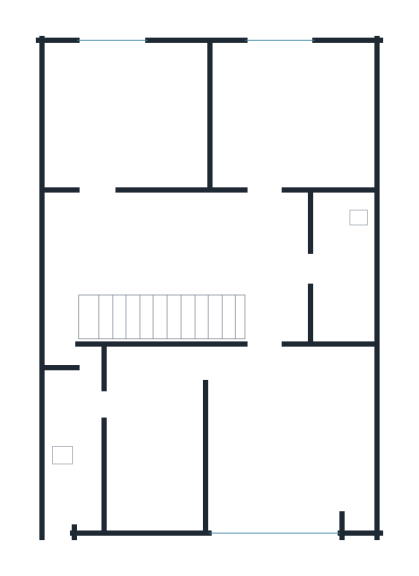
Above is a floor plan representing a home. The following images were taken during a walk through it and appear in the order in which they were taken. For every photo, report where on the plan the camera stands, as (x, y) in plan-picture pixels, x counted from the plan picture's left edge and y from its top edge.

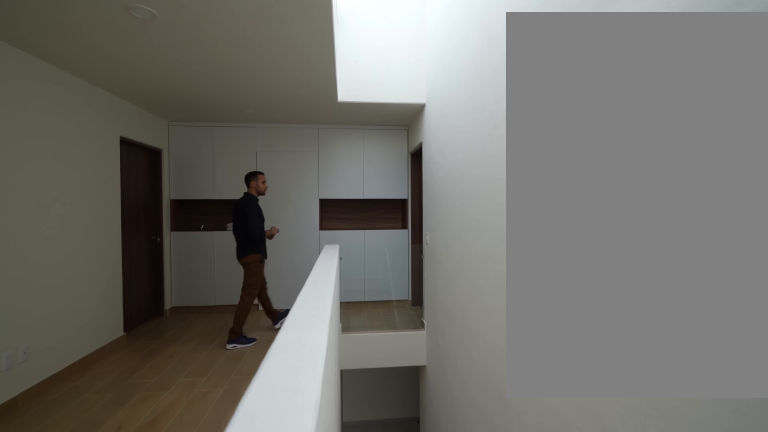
(59, 288)
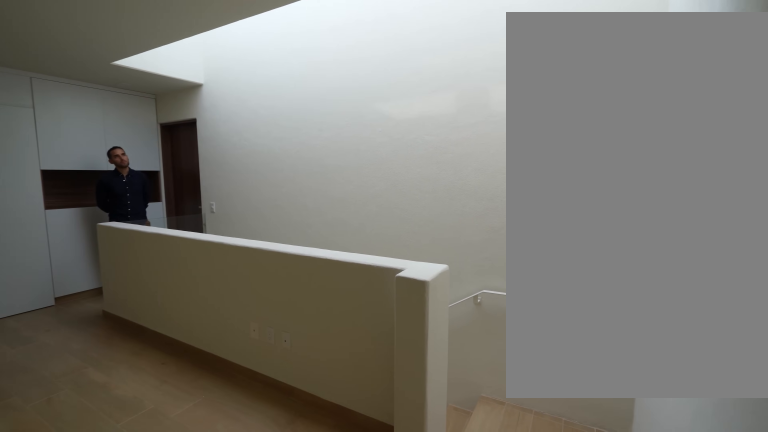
(56, 252)
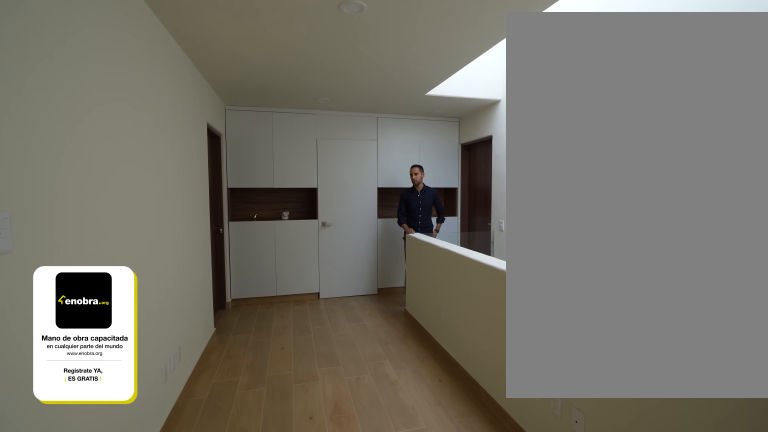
(72, 235)
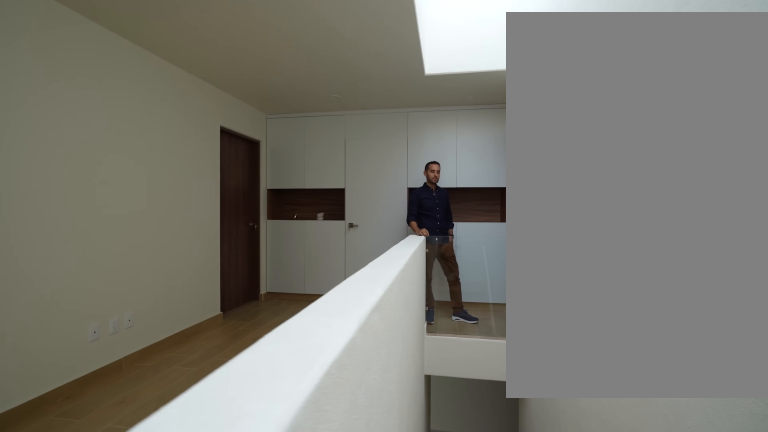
(77, 285)
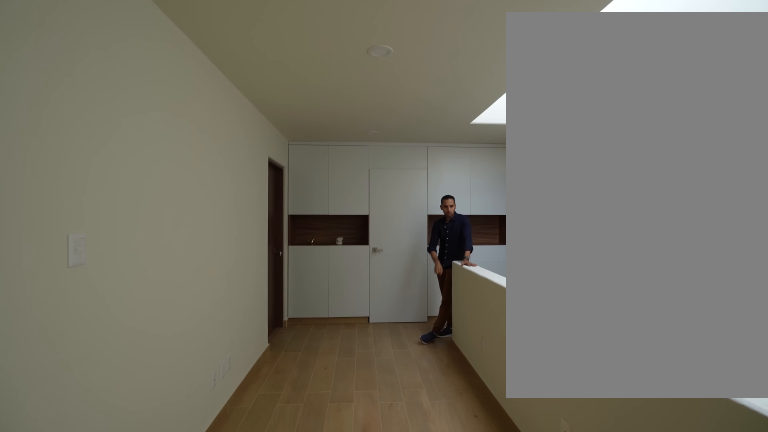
(64, 271)
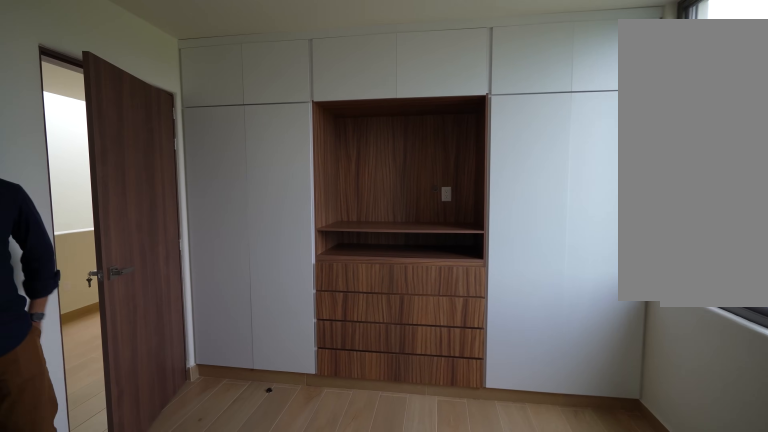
(336, 134)
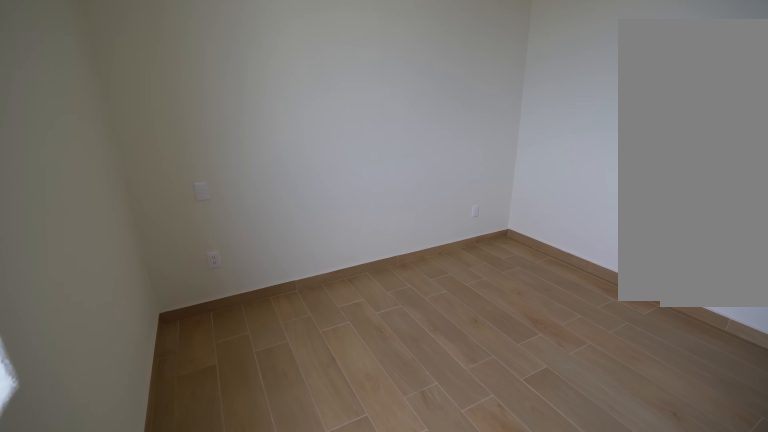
(254, 60)
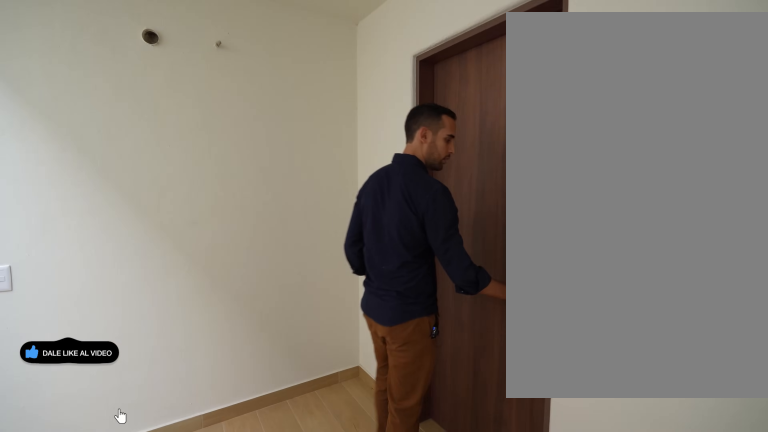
(114, 210)
